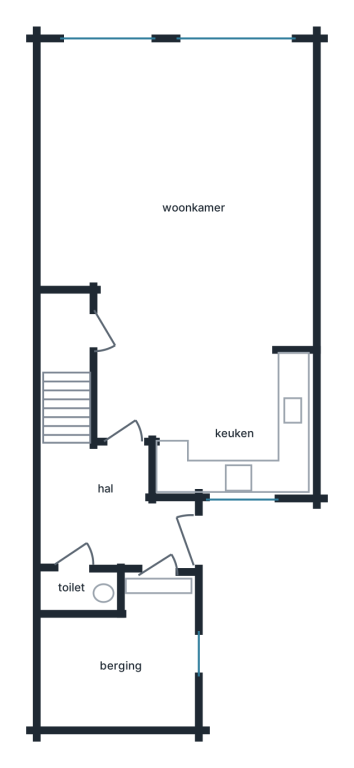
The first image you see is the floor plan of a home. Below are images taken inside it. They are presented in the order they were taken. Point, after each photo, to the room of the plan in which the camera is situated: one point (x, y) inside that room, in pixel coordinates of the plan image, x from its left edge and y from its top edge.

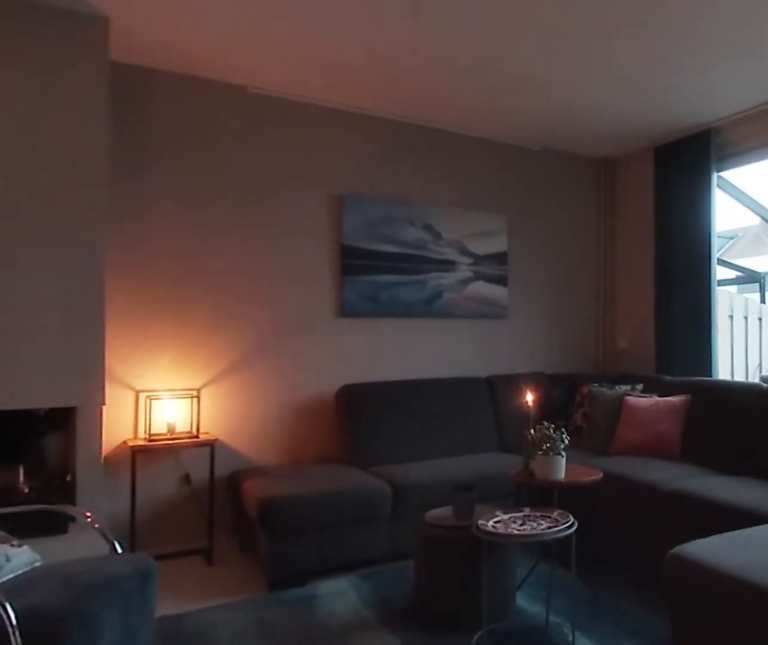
(125, 147)
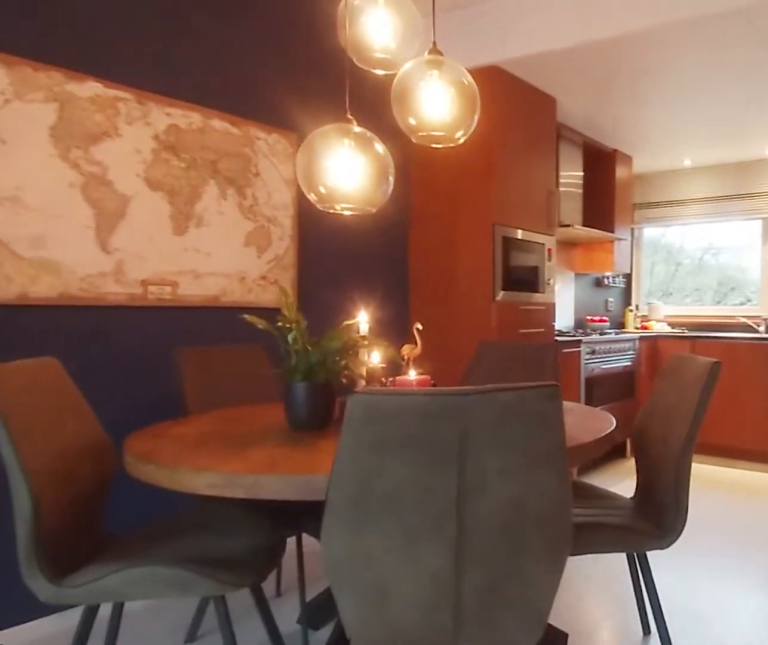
(125, 147)
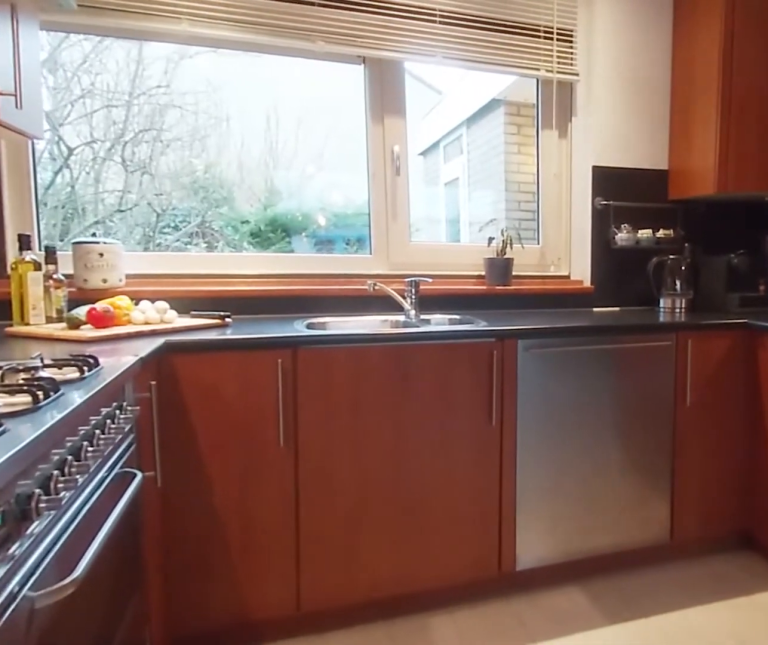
(236, 437)
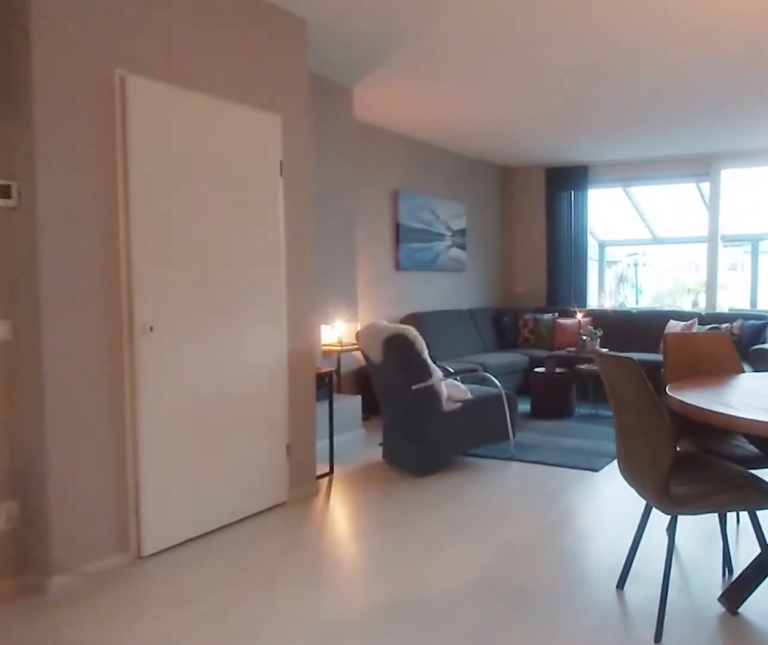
(123, 152)
